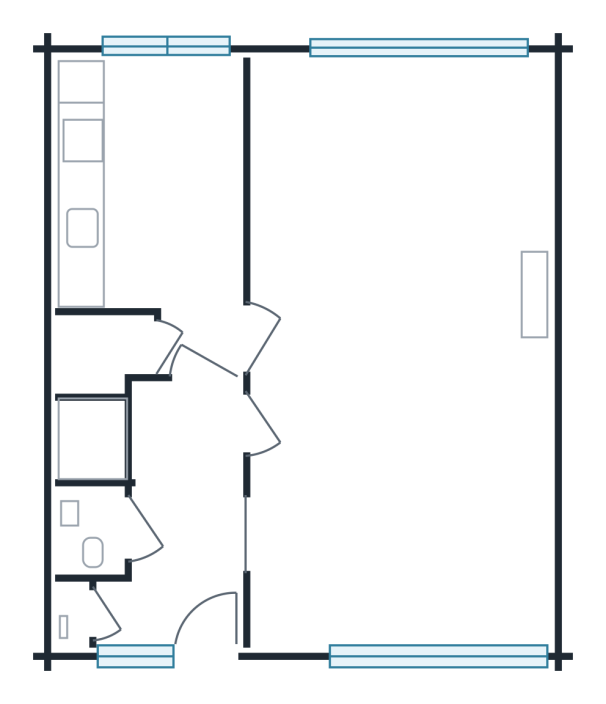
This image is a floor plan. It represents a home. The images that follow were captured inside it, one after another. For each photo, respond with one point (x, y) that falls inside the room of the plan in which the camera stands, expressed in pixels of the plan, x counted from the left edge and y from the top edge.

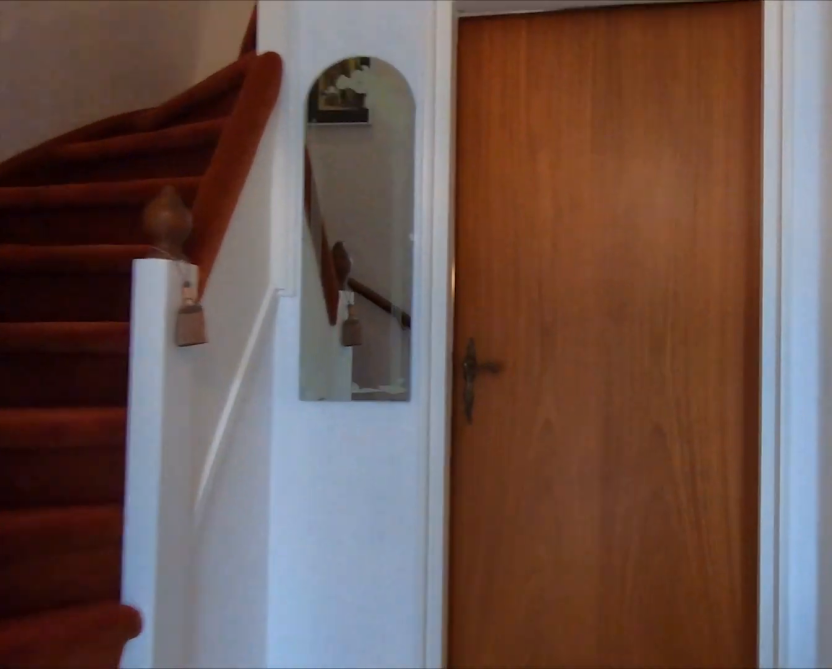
(182, 520)
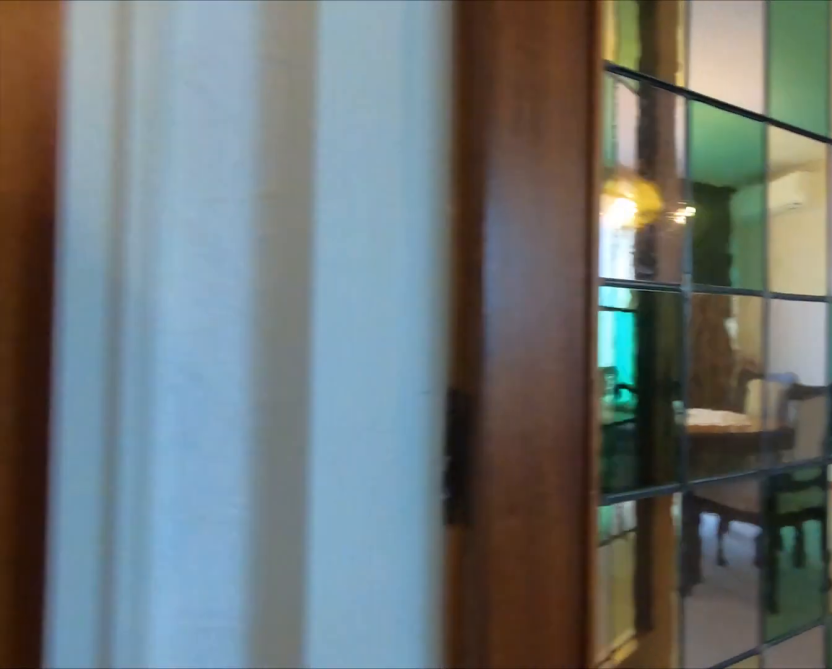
(182, 520)
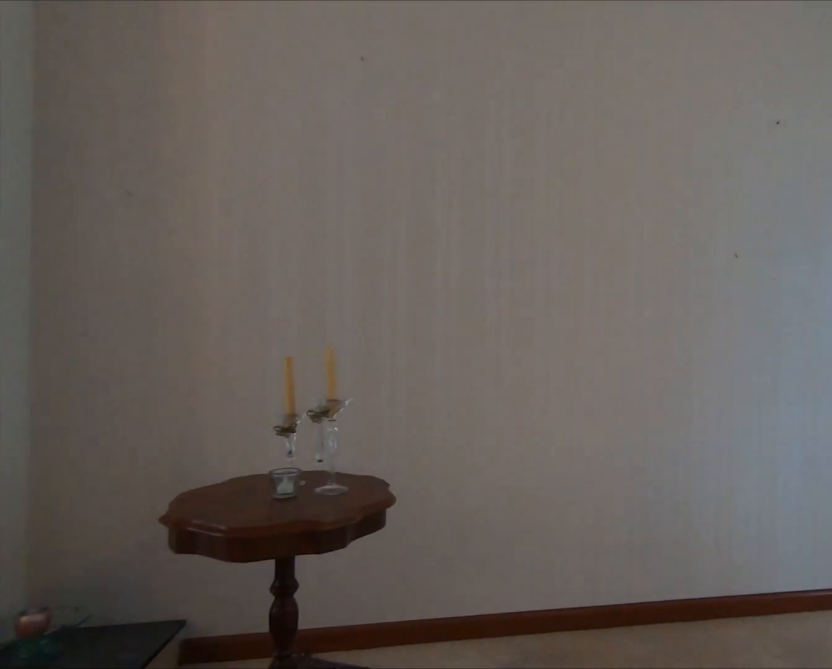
(273, 357)
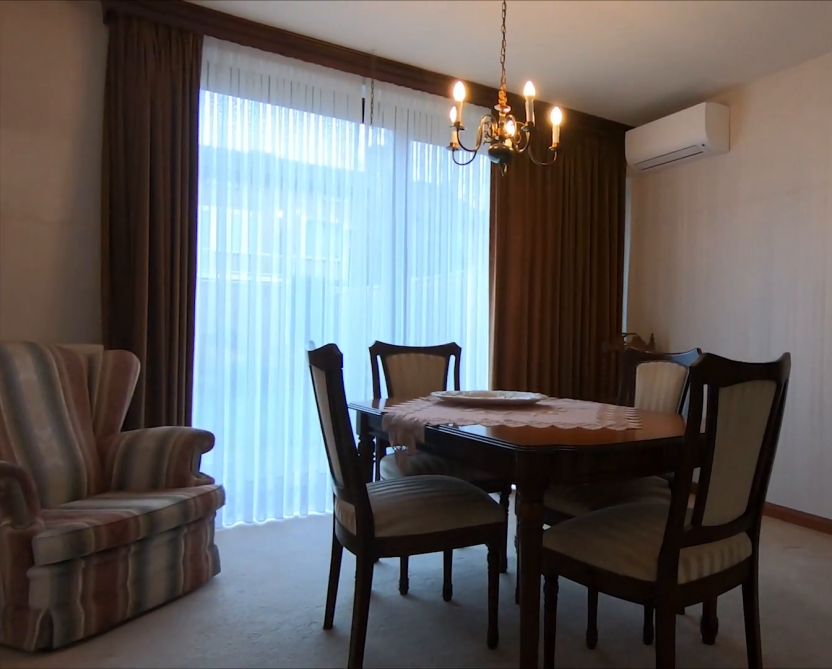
(281, 571)
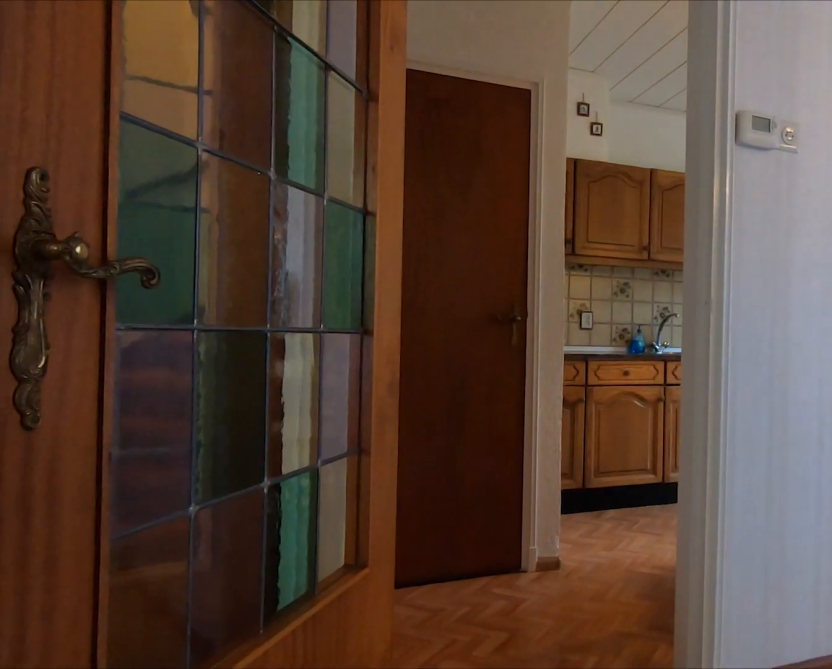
(527, 440)
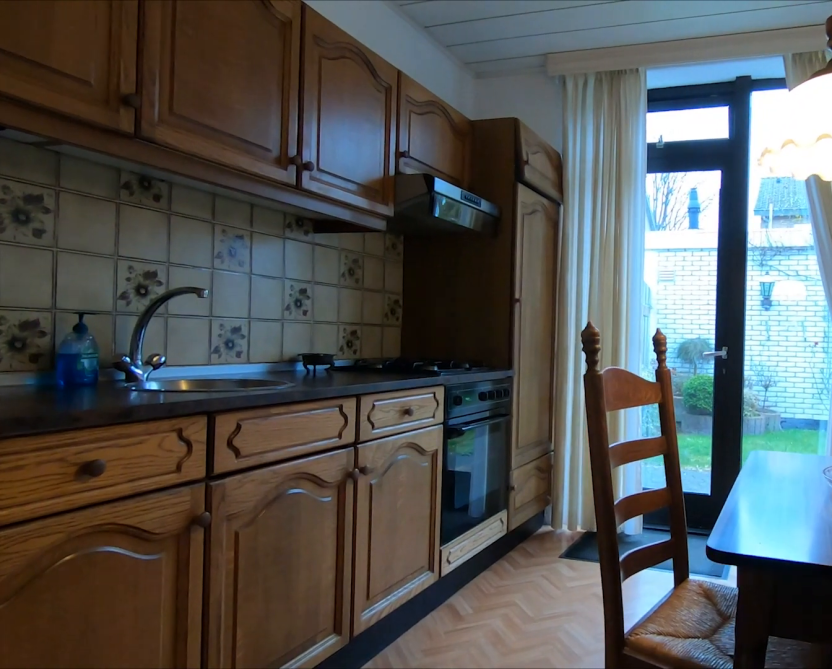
(177, 206)
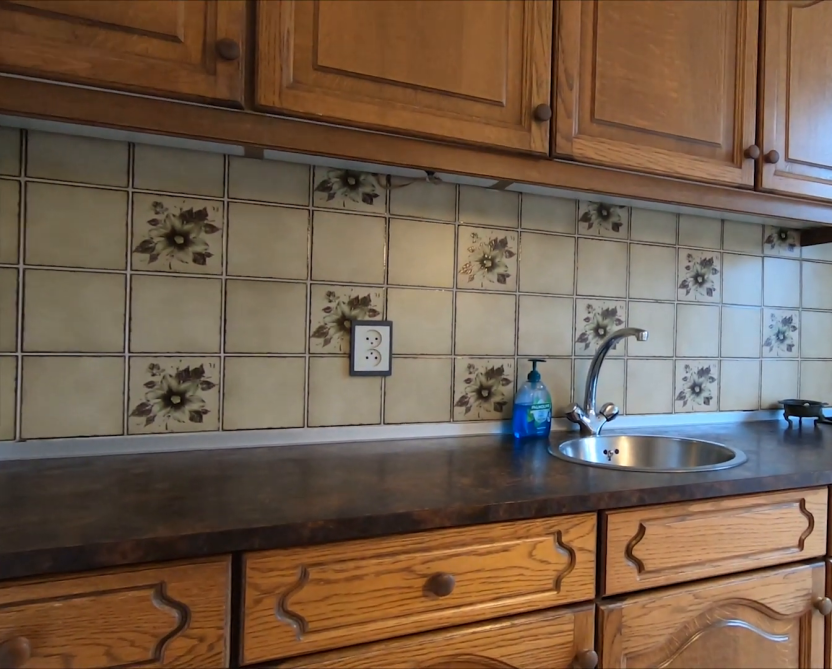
(177, 206)
